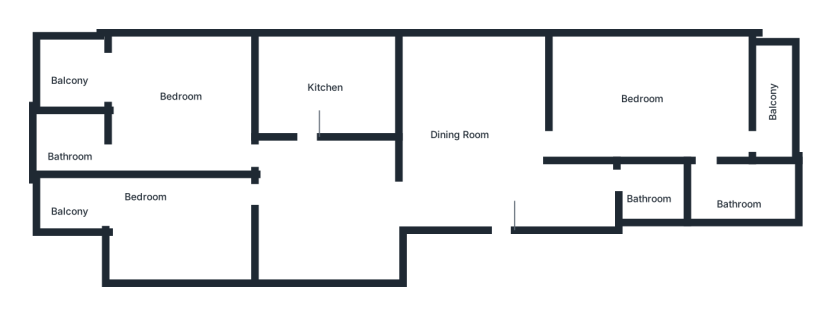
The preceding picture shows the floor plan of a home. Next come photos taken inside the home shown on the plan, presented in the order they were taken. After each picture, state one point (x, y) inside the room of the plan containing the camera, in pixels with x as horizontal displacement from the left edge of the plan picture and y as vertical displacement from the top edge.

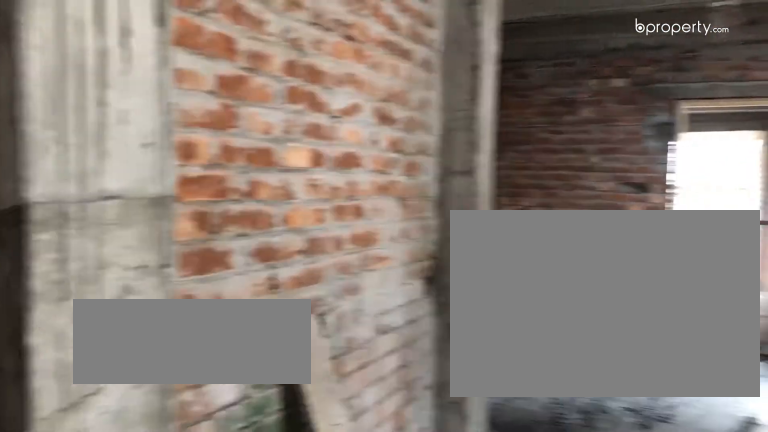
(490, 141)
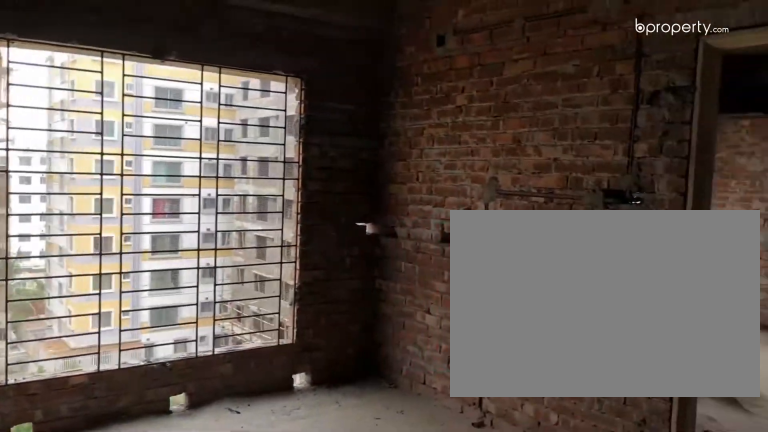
(489, 140)
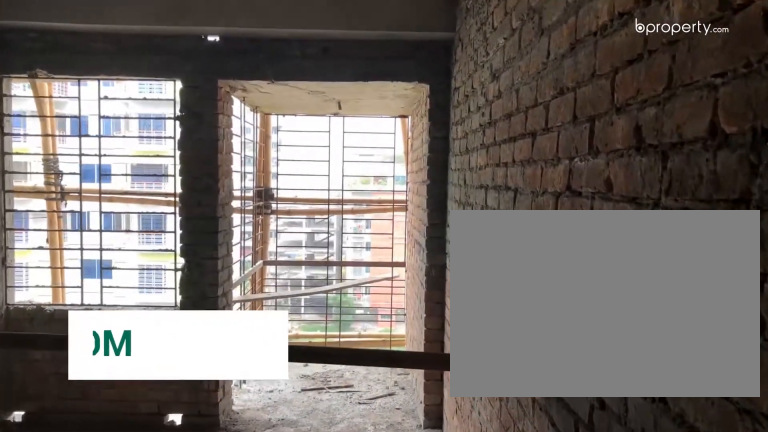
(170, 223)
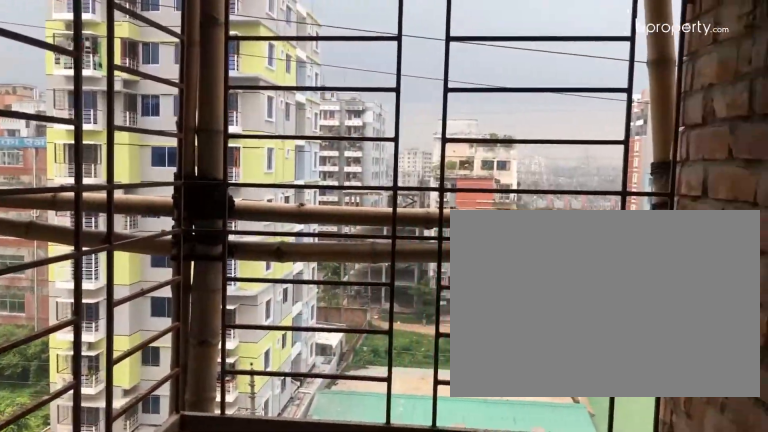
(76, 201)
